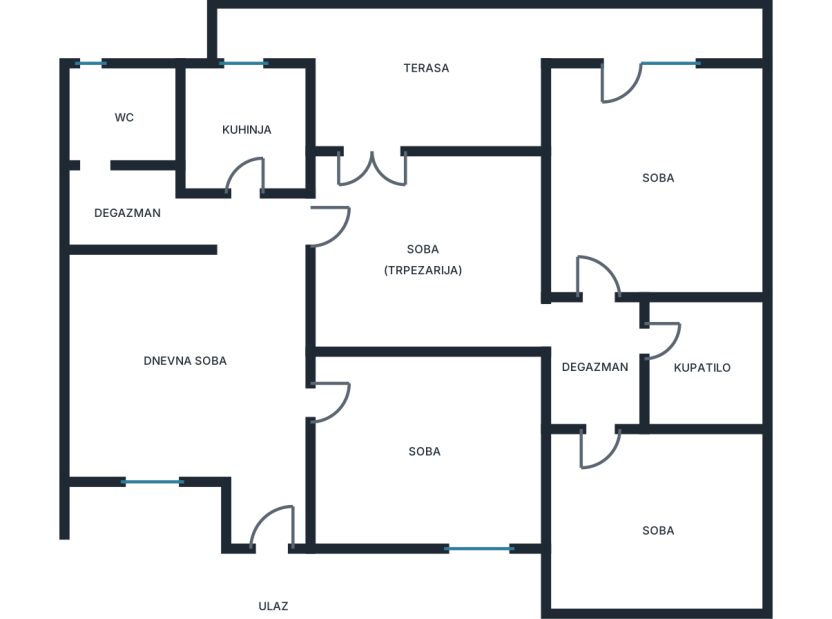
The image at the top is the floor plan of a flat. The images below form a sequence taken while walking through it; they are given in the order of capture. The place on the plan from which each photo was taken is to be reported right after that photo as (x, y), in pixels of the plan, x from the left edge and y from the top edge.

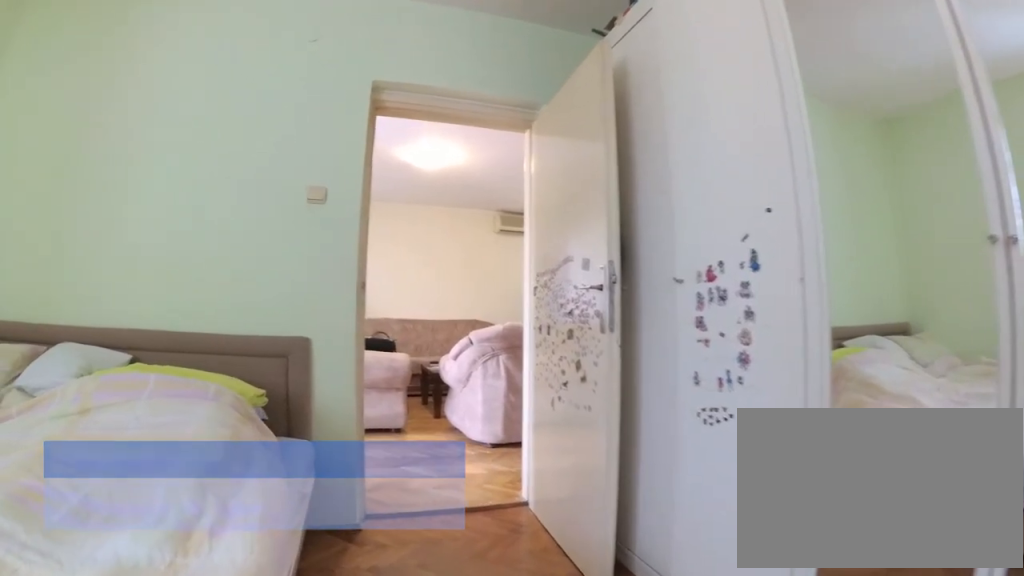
(457, 426)
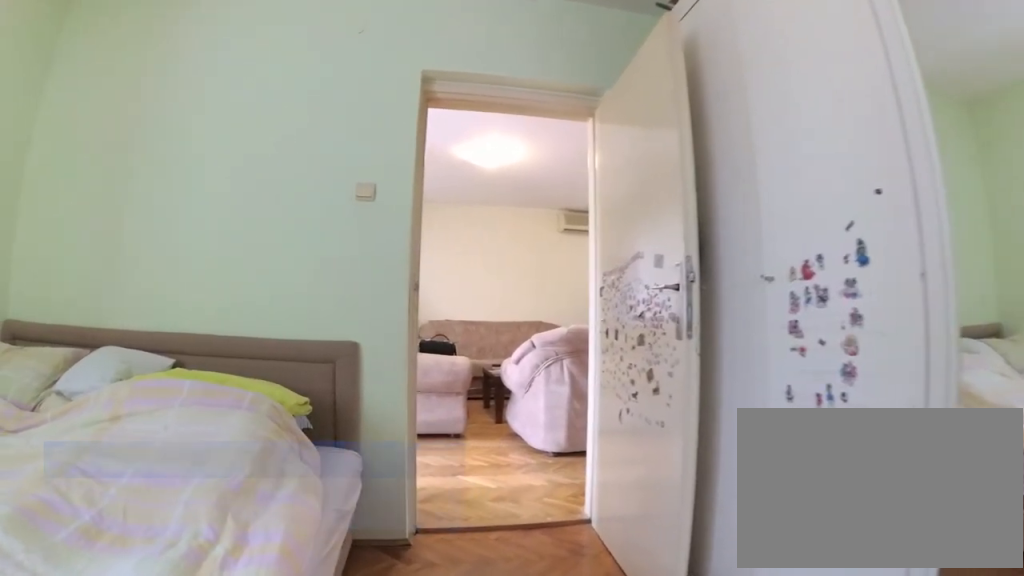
(438, 423)
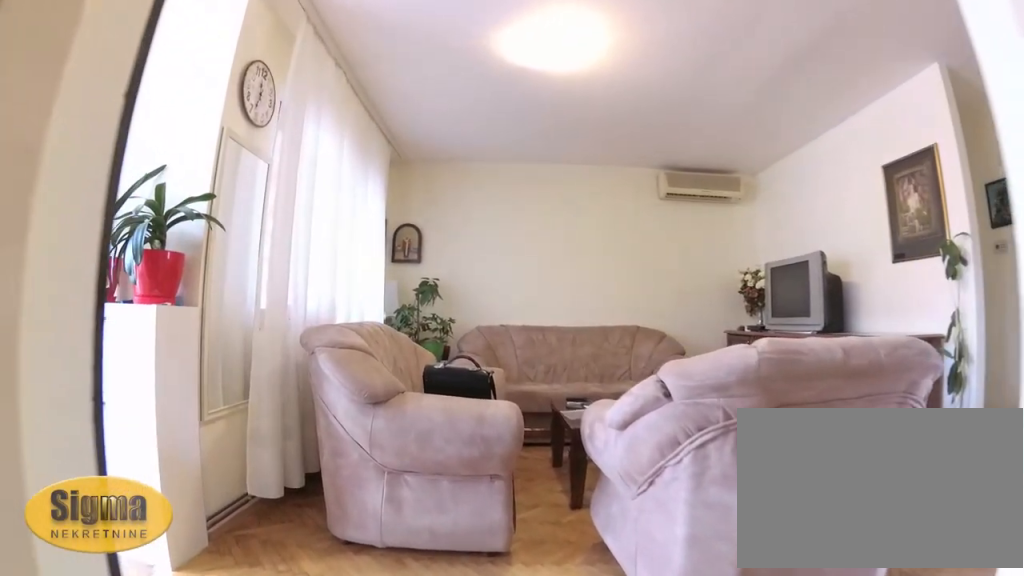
(339, 412)
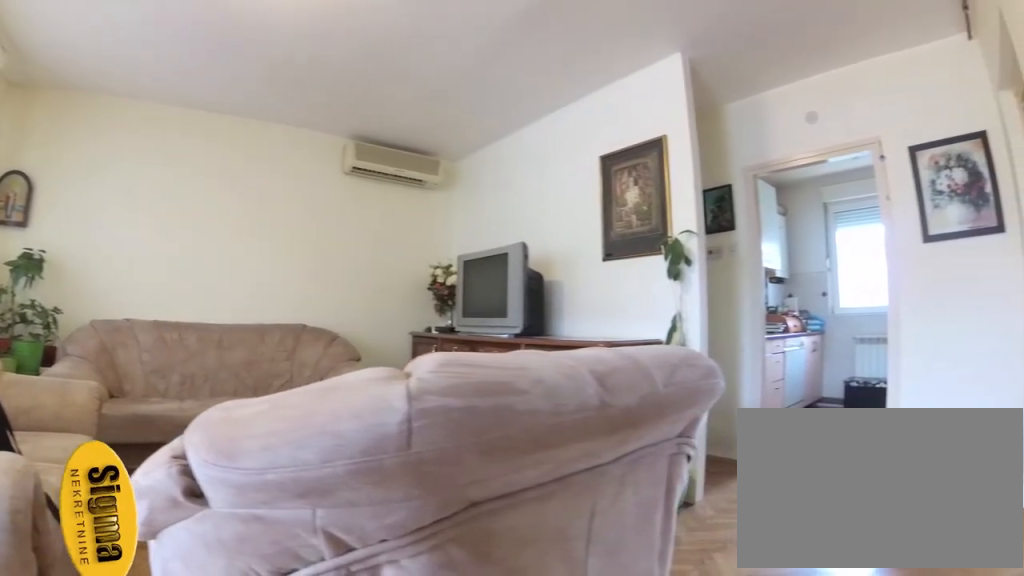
(291, 431)
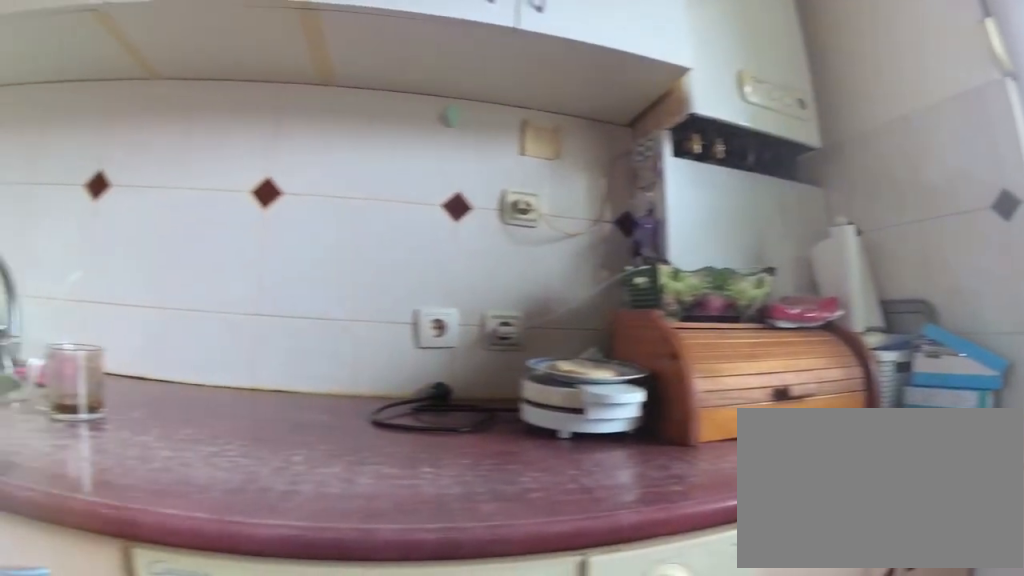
(264, 106)
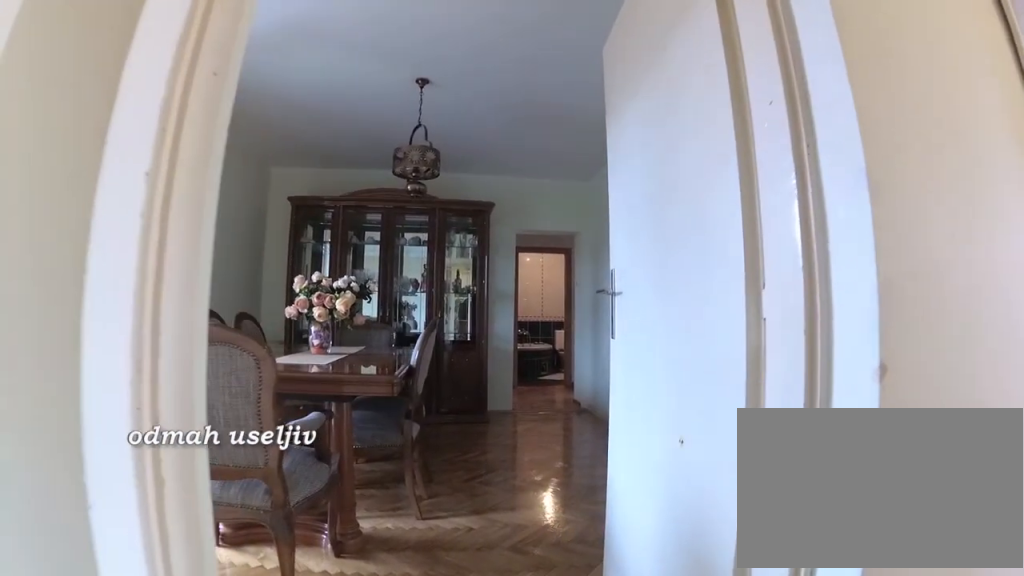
(242, 243)
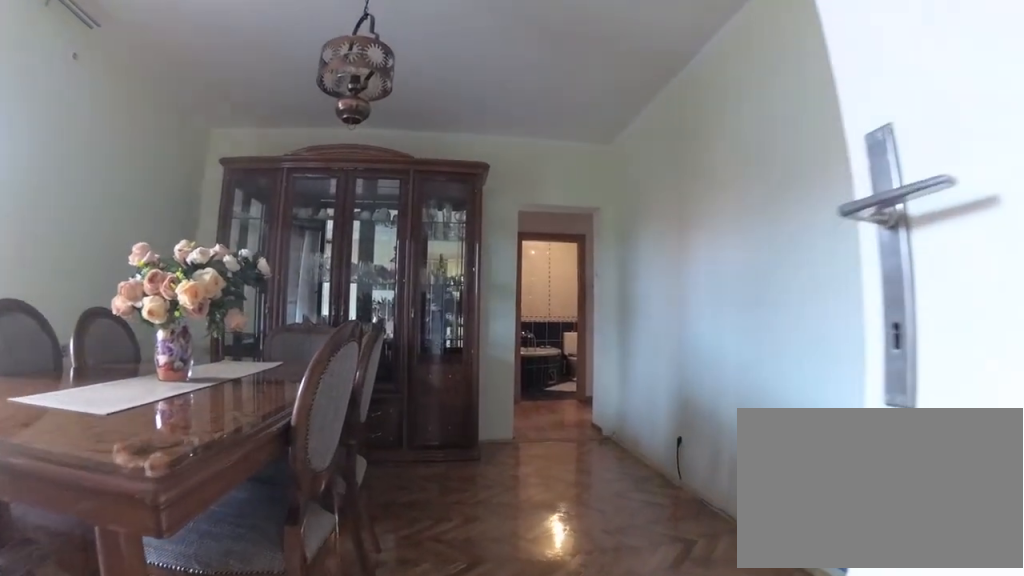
(305, 264)
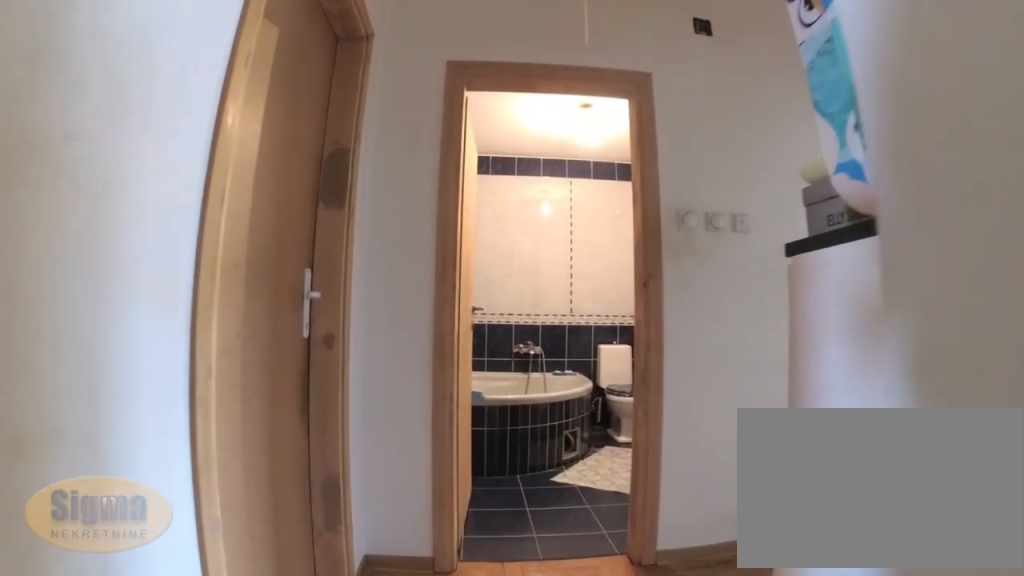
(492, 318)
